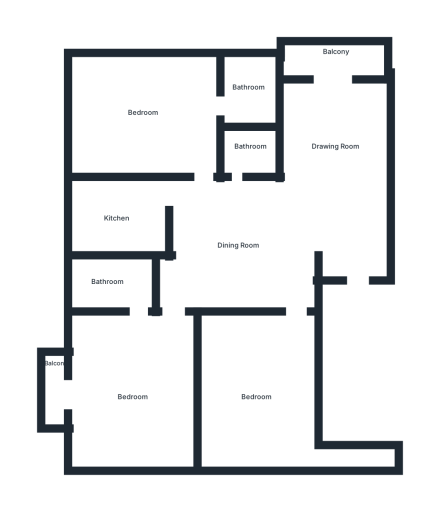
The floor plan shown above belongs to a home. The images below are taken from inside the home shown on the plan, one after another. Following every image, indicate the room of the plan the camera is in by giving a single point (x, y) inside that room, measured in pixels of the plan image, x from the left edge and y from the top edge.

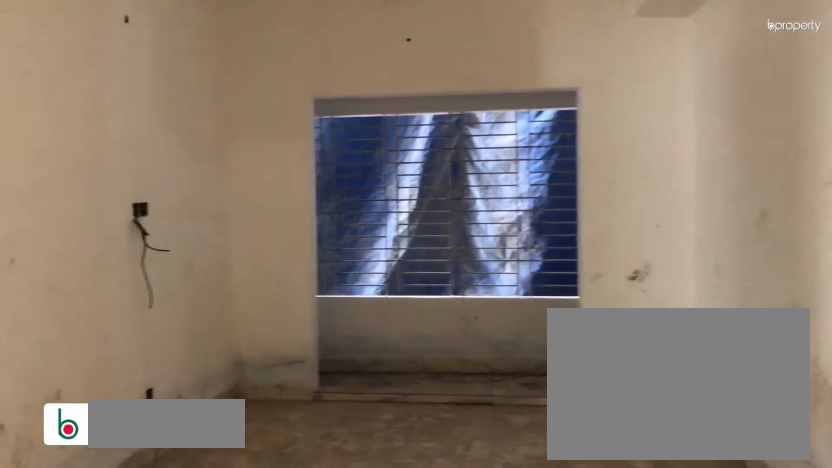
(338, 148)
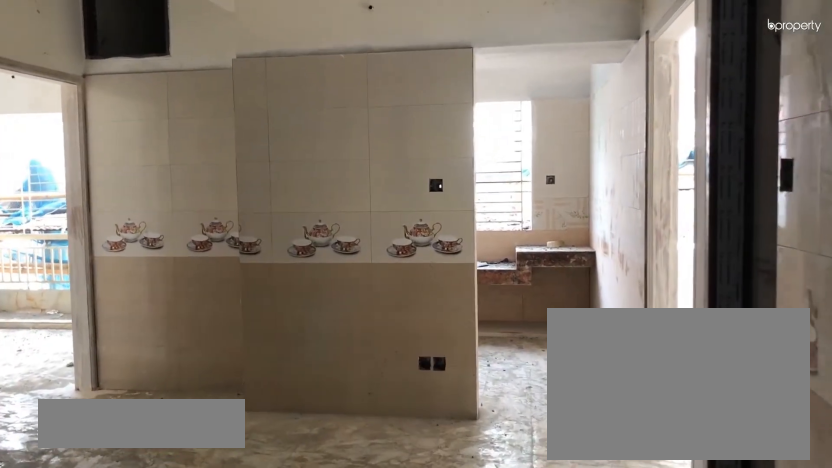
(238, 246)
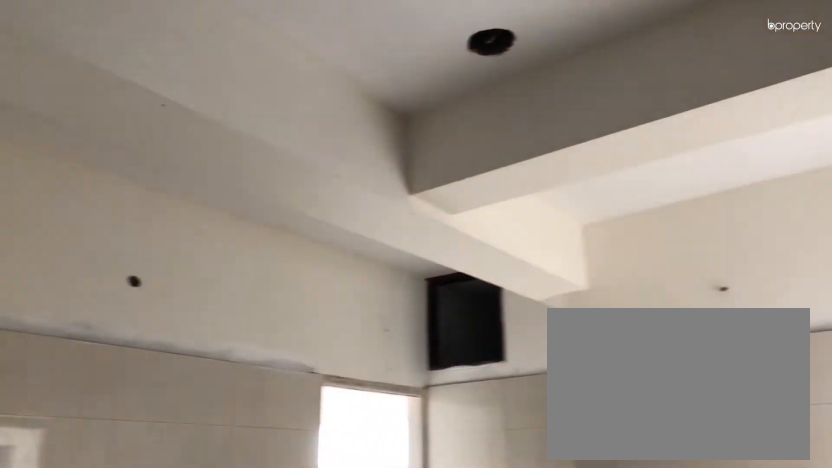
(238, 246)
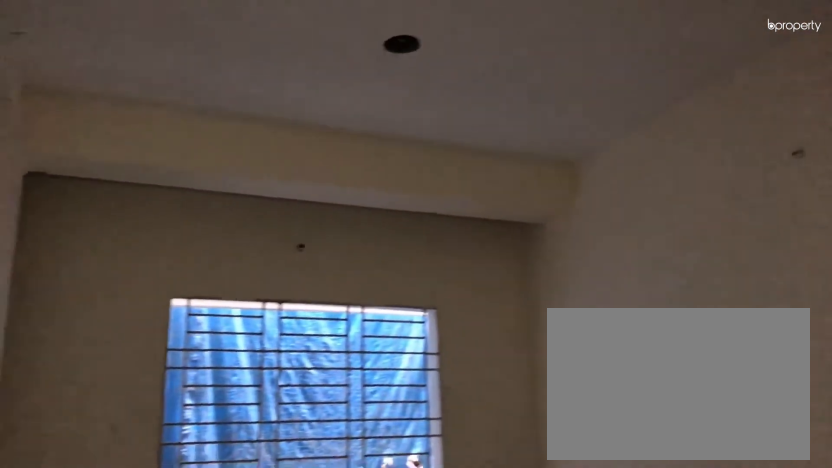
(253, 394)
